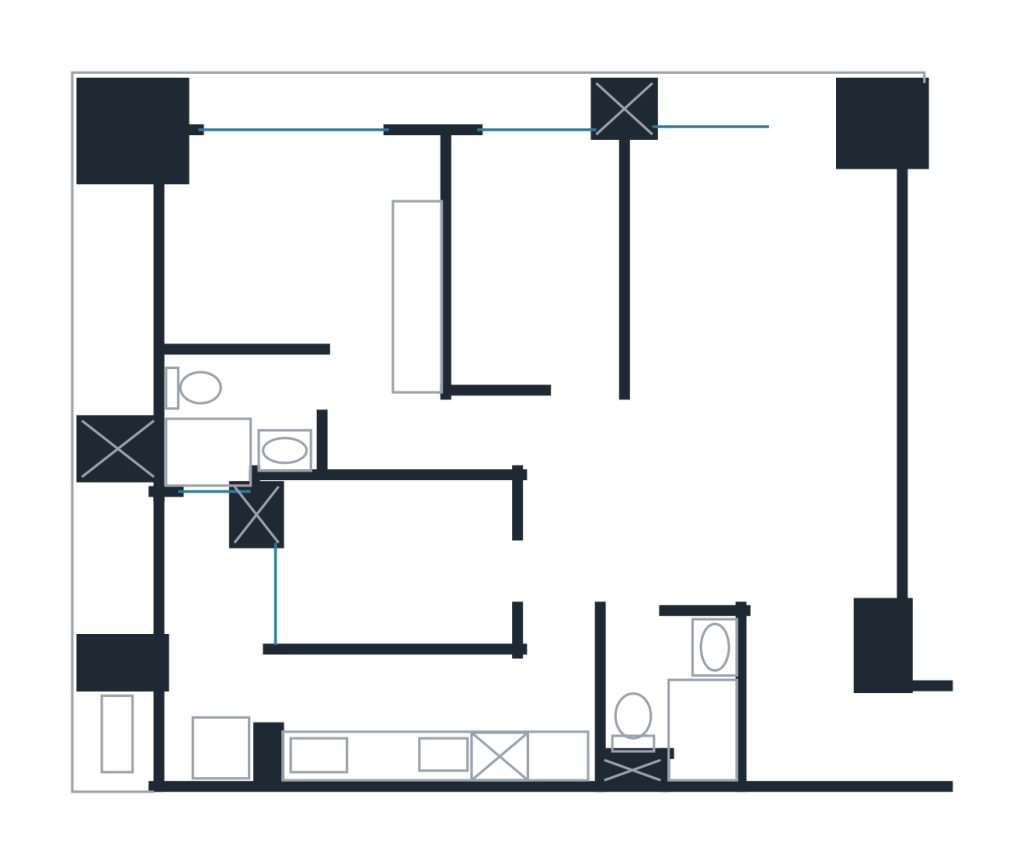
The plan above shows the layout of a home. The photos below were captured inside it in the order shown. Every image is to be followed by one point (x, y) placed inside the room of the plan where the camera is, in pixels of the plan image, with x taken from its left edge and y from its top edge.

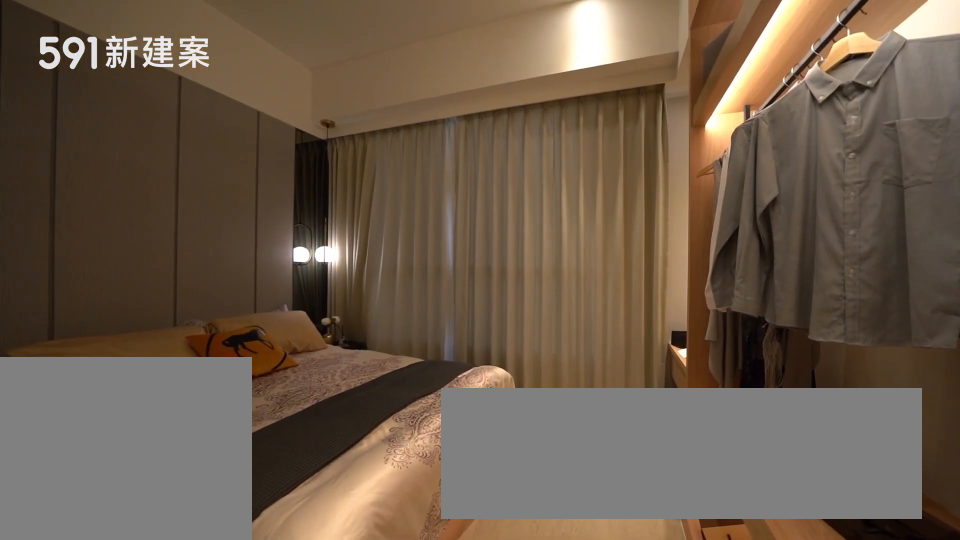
(317, 270)
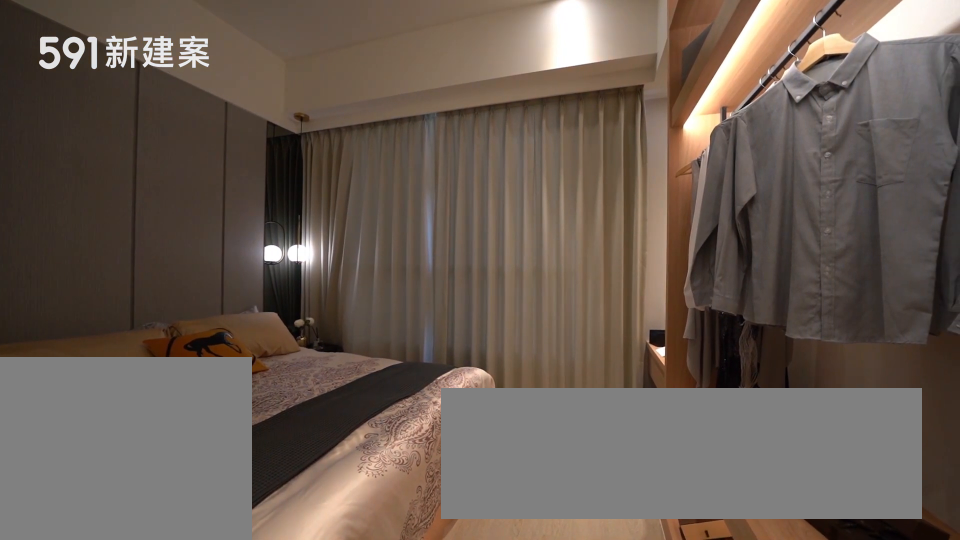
(317, 270)
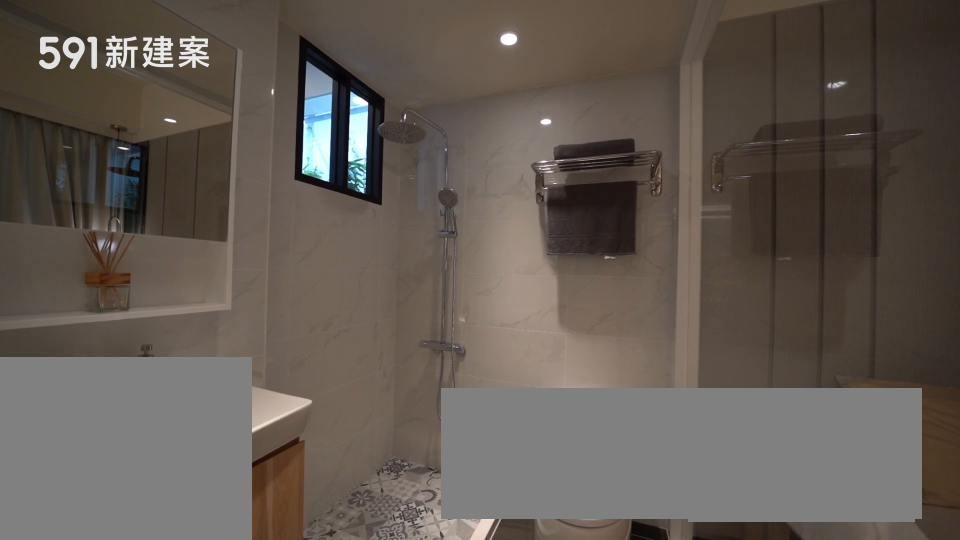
(232, 422)
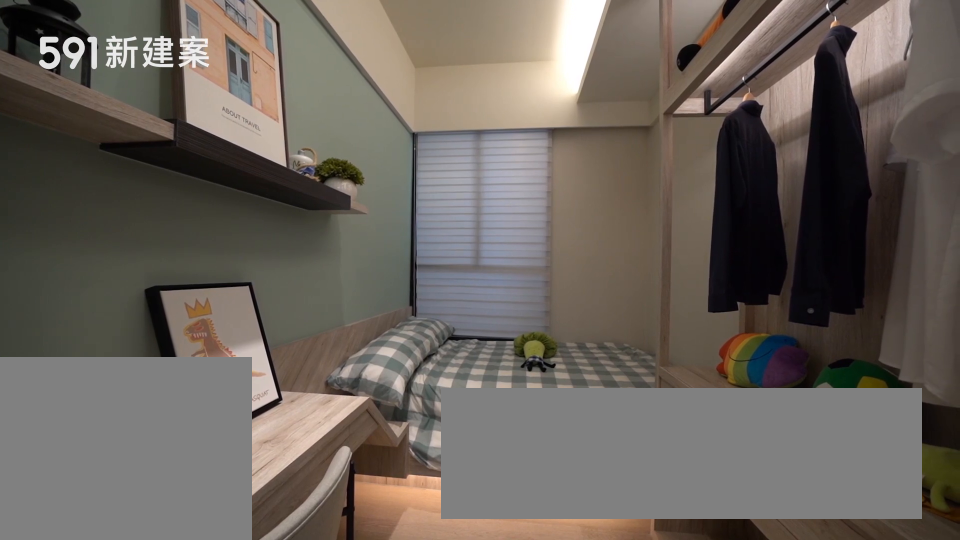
(389, 561)
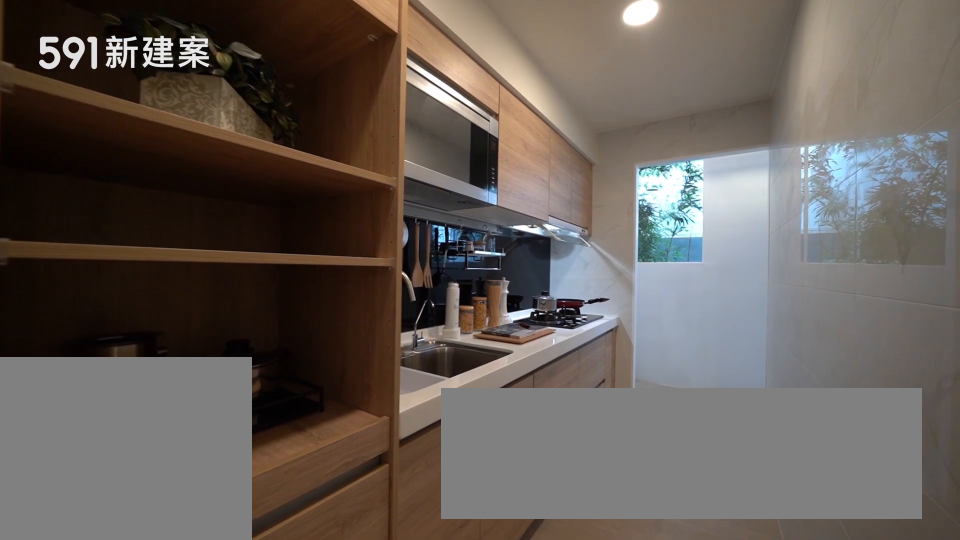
(435, 718)
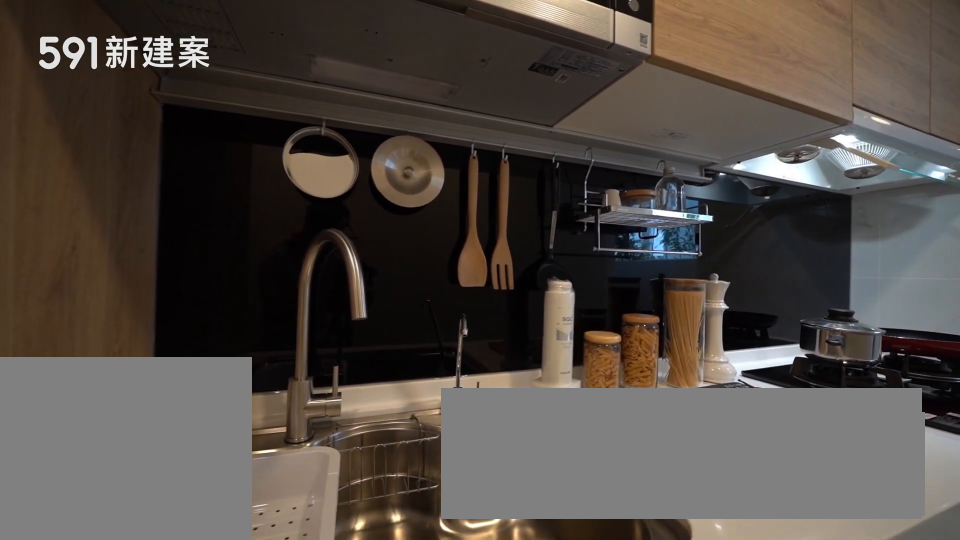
(435, 718)
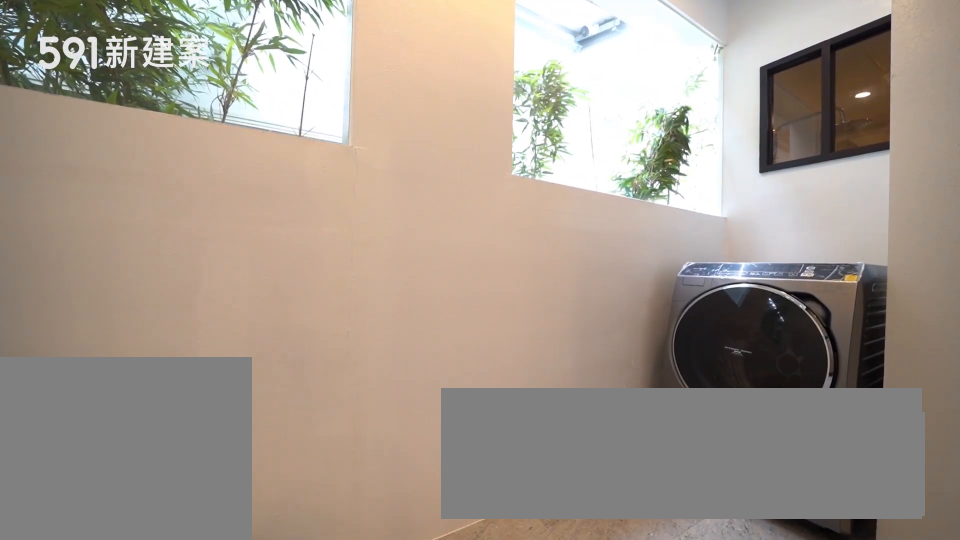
(205, 639)
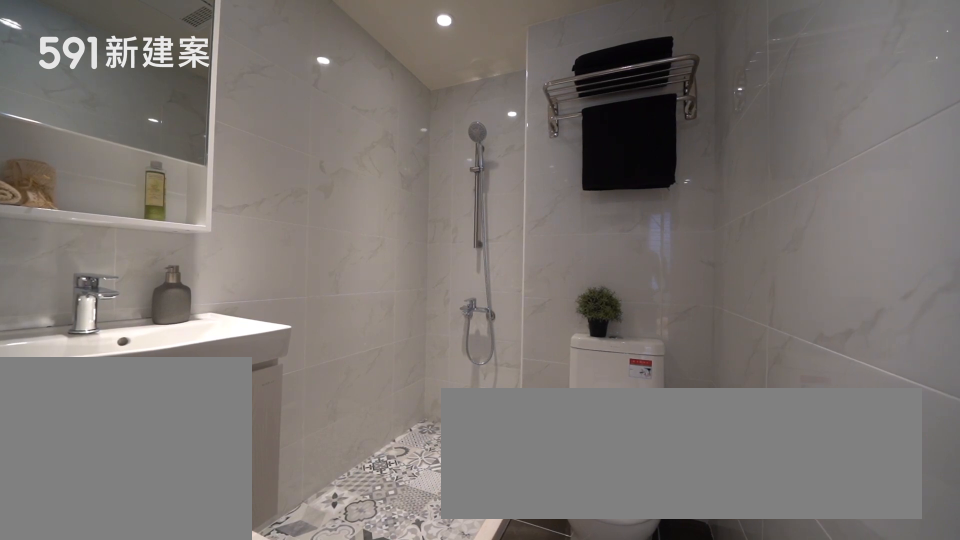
(680, 697)
